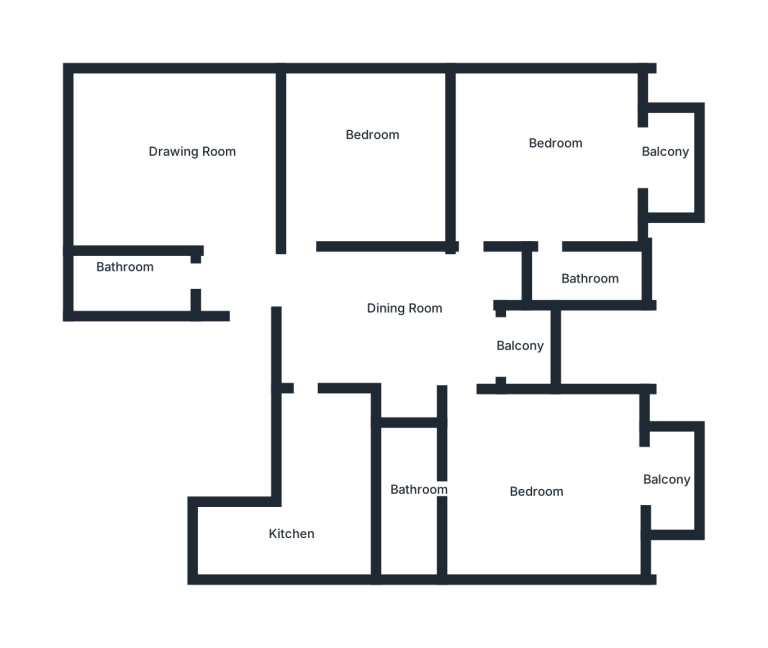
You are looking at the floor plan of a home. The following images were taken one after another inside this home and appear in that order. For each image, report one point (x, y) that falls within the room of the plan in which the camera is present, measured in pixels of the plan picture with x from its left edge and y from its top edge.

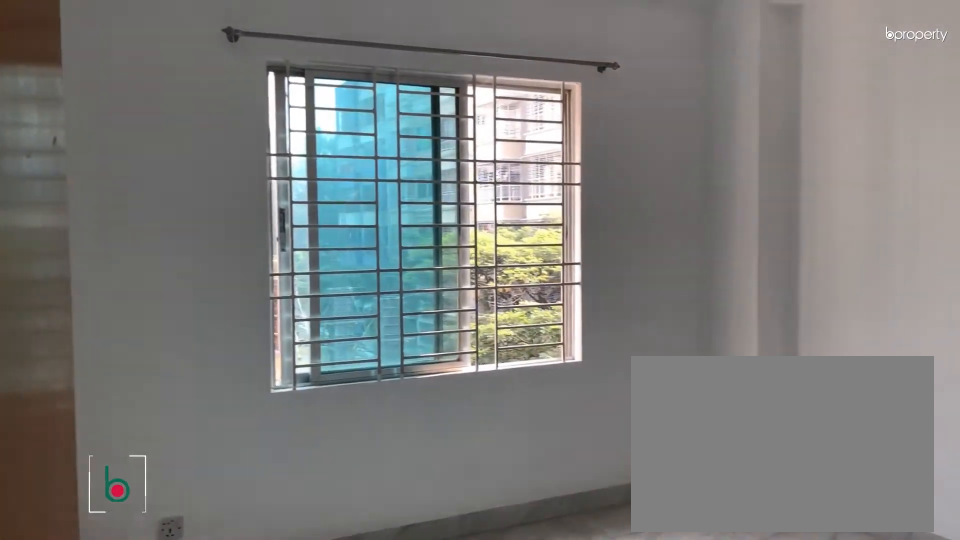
(365, 157)
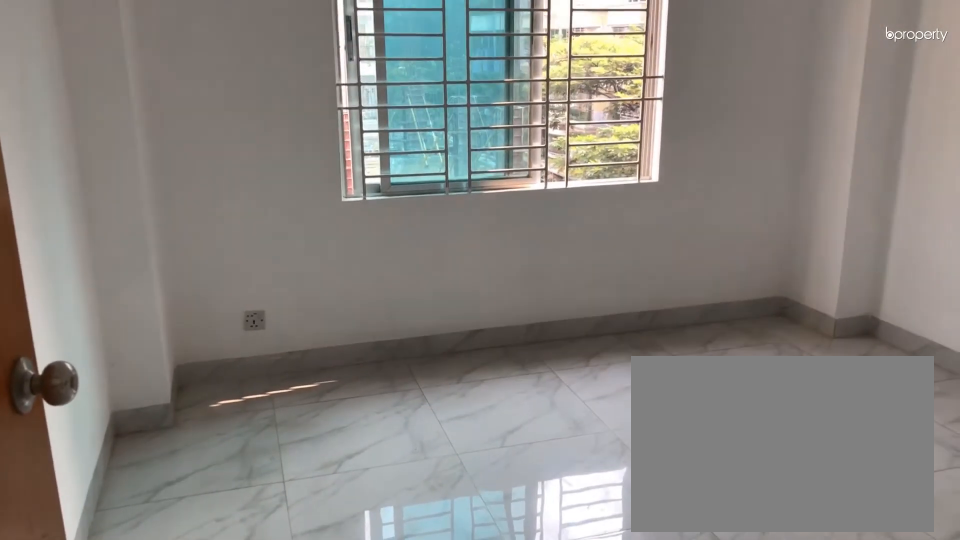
(365, 157)
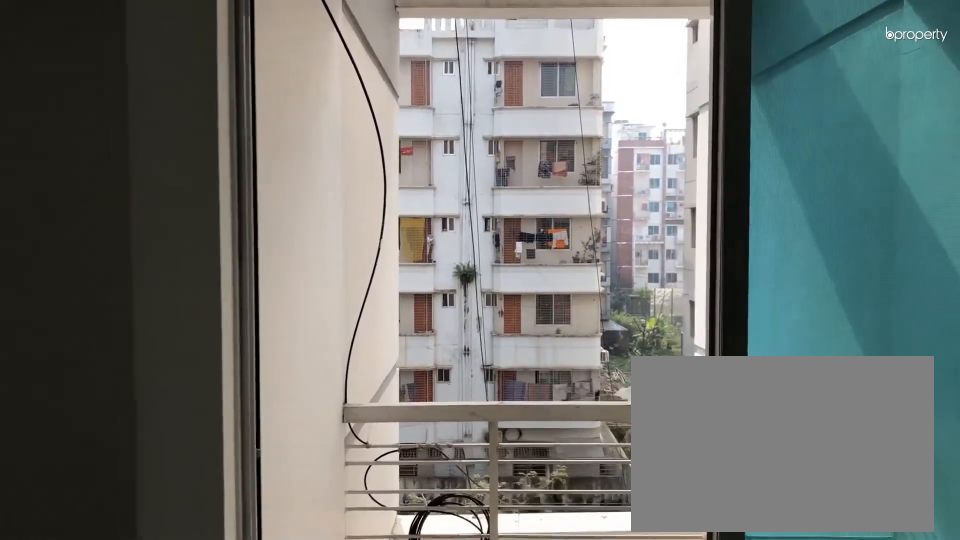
(449, 353)
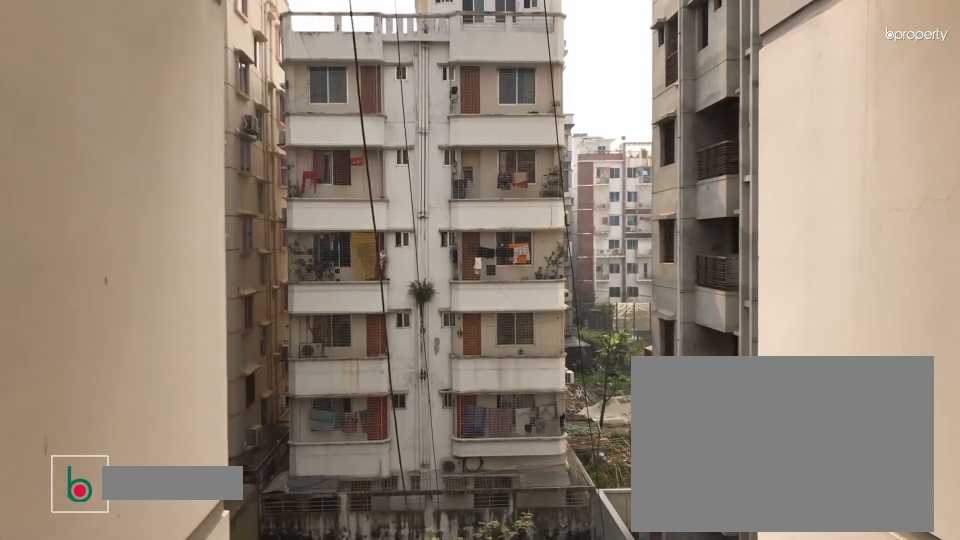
(526, 345)
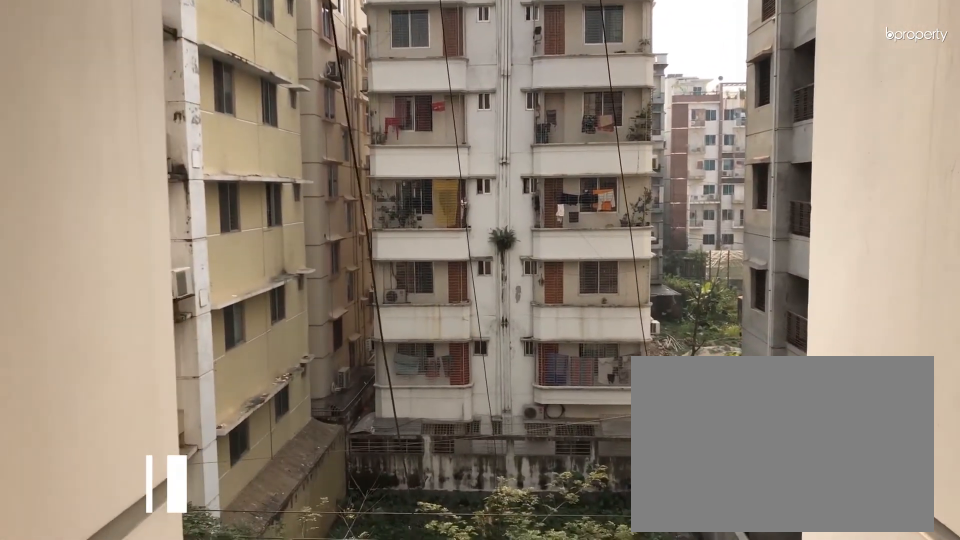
(526, 345)
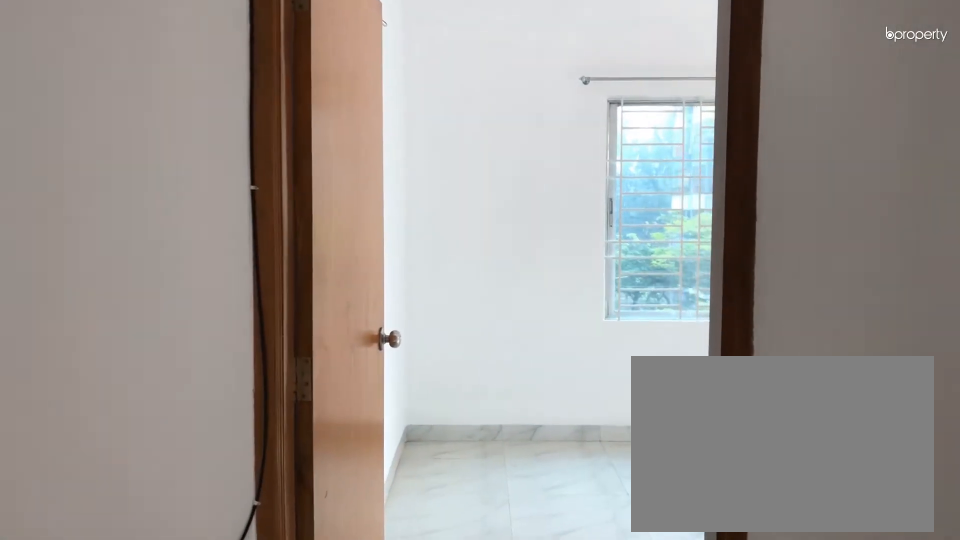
(470, 278)
